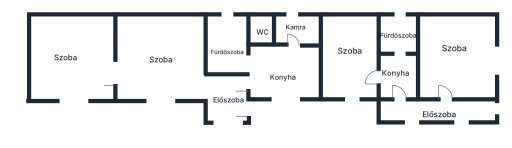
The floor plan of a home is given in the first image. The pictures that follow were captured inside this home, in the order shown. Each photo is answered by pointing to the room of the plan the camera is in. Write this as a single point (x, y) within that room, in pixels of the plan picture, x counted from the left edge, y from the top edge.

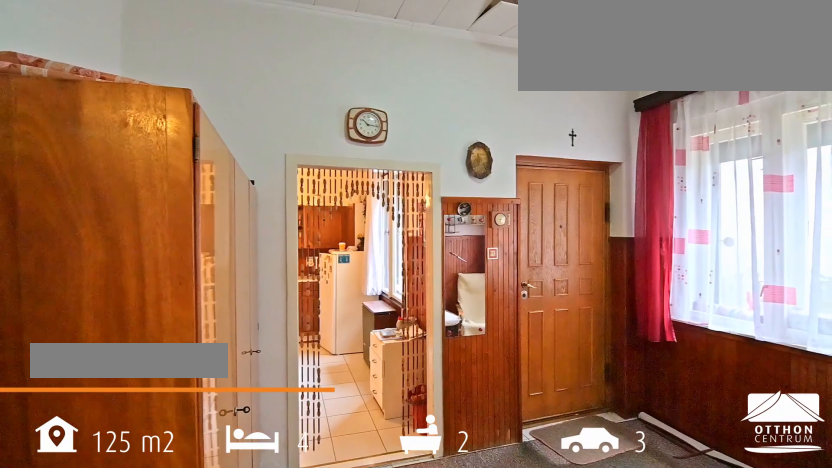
(228, 96)
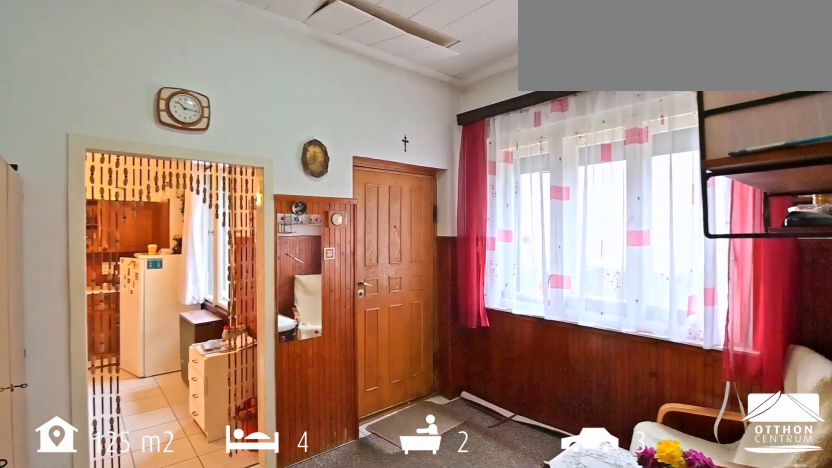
(228, 96)
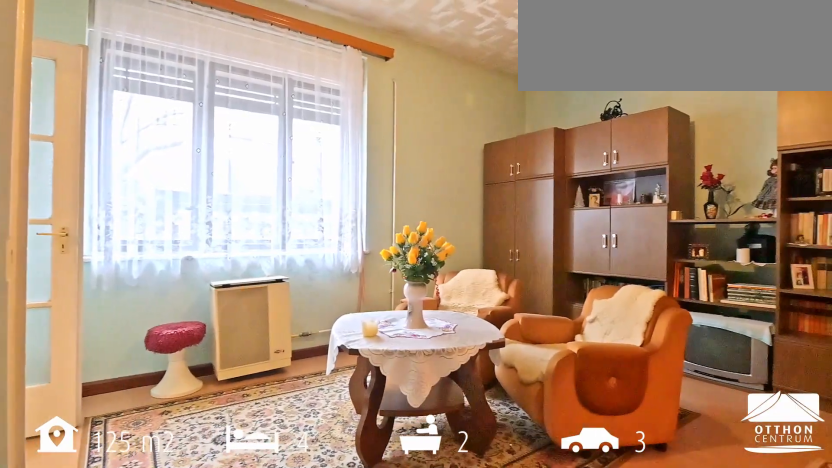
(67, 59)
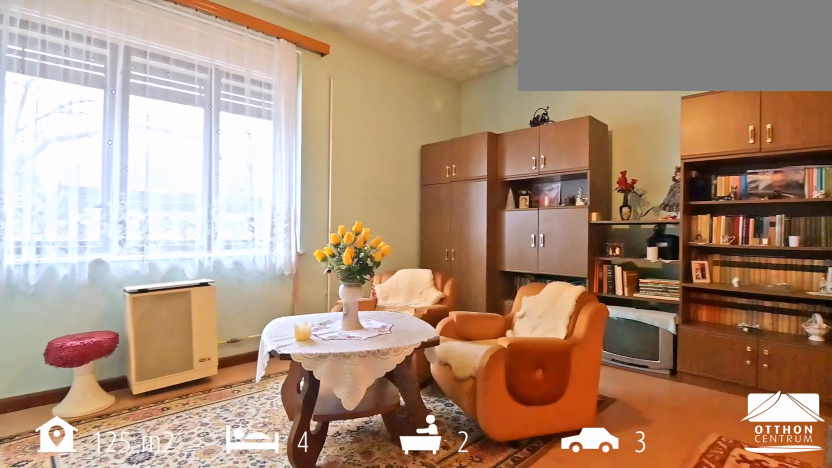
(67, 59)
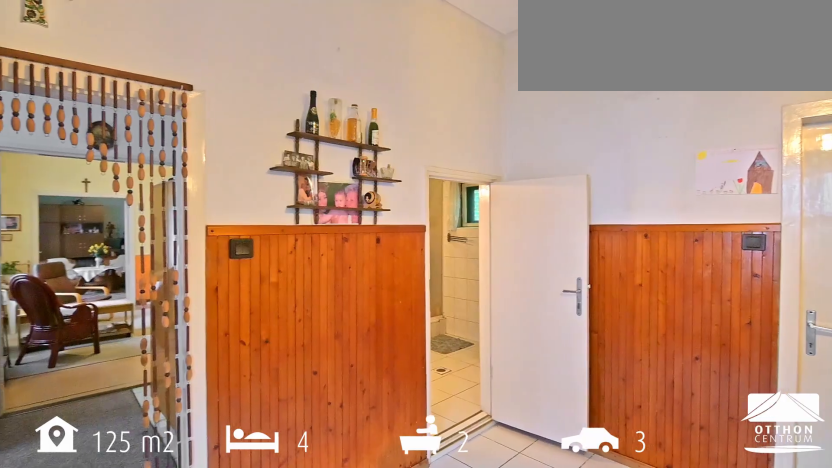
(282, 80)
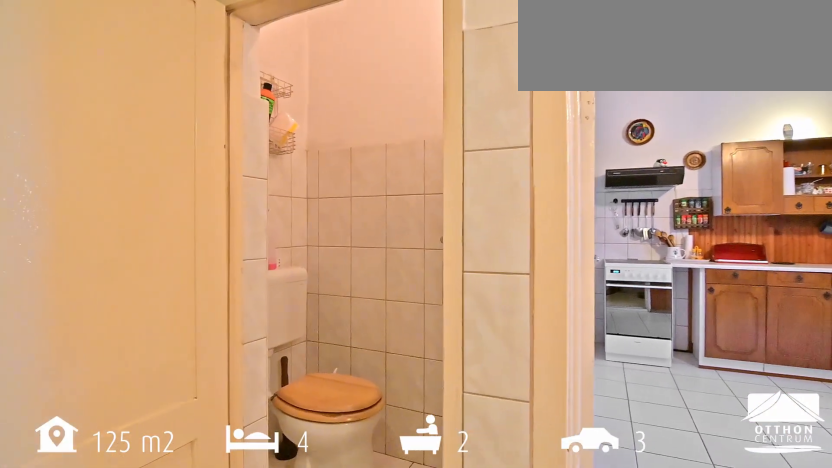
(224, 47)
